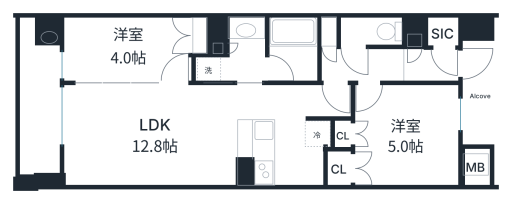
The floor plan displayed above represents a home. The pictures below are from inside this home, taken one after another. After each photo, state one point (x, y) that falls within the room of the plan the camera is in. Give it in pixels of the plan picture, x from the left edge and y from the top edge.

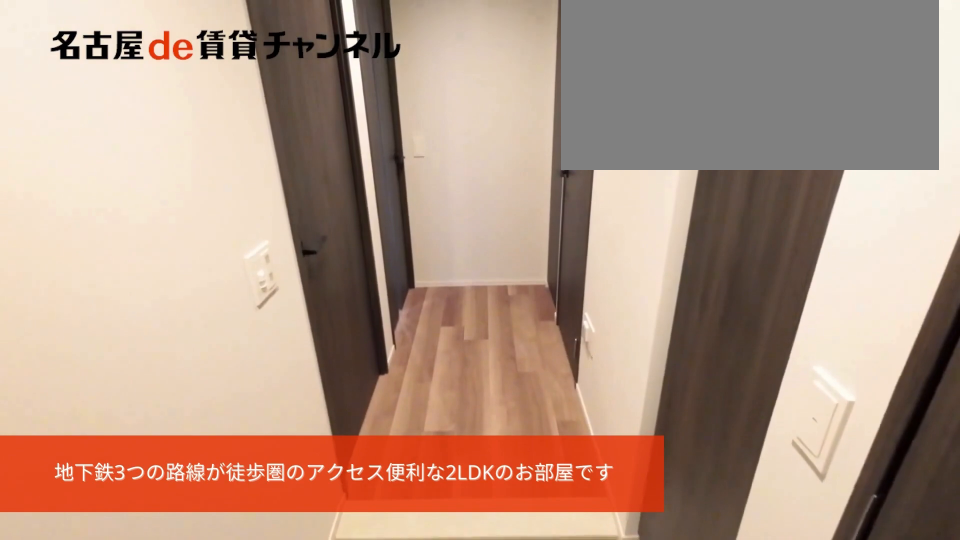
(444, 65)
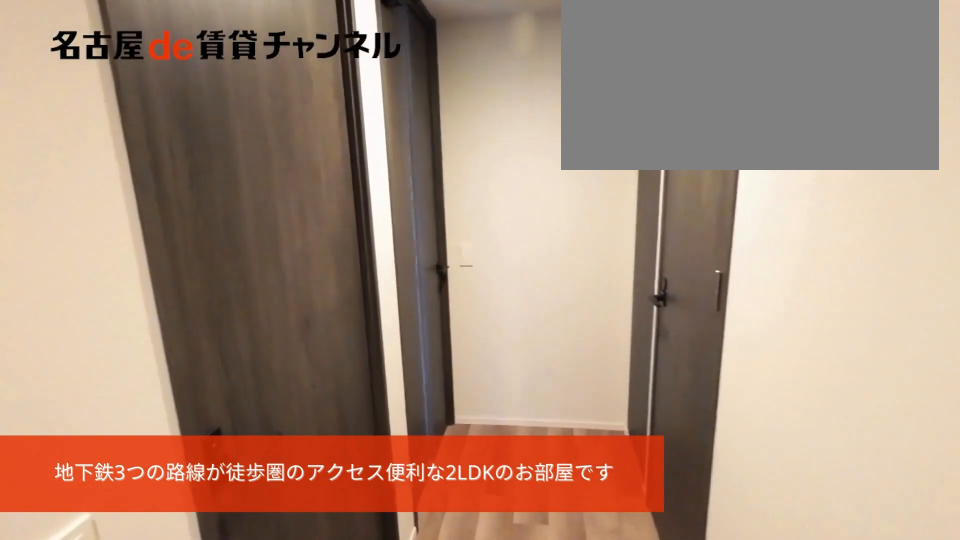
(444, 65)
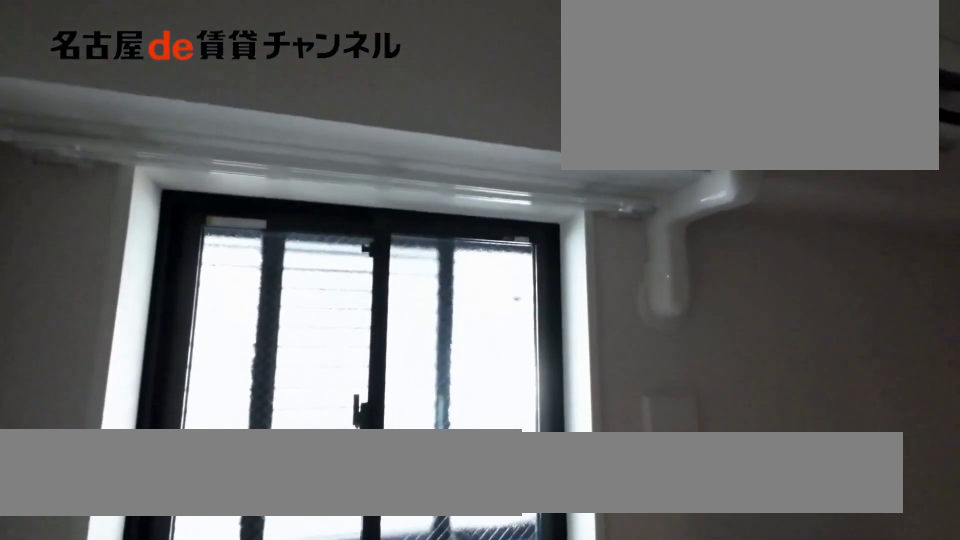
(405, 133)
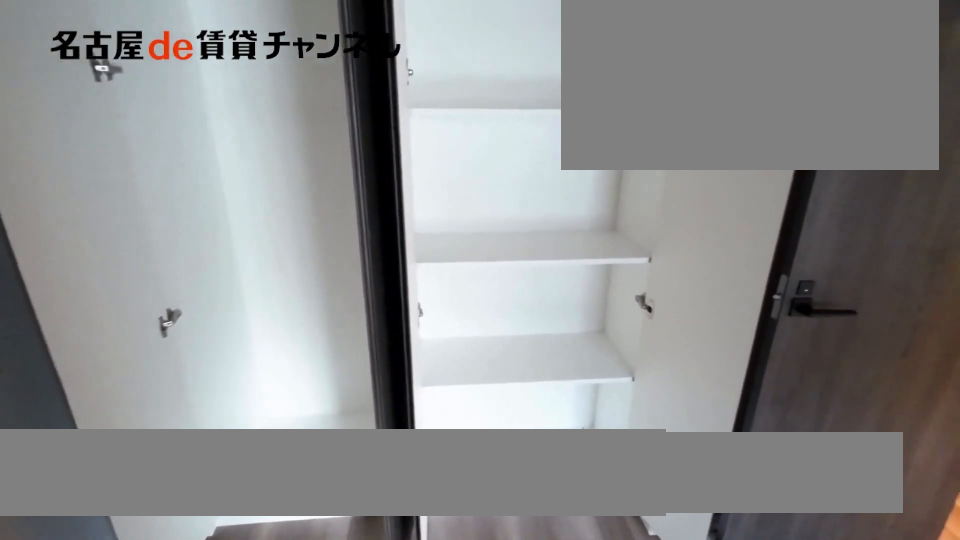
(341, 154)
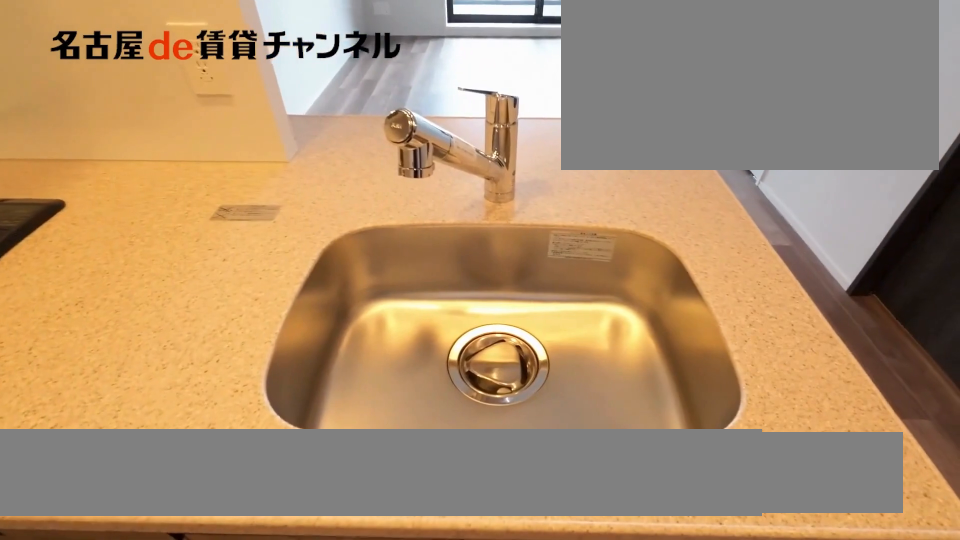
(277, 152)
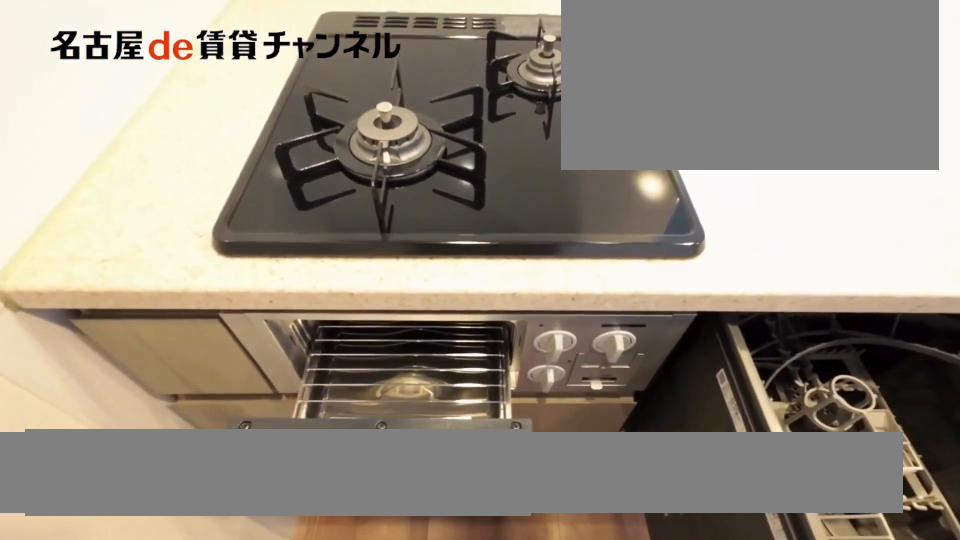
(277, 152)
